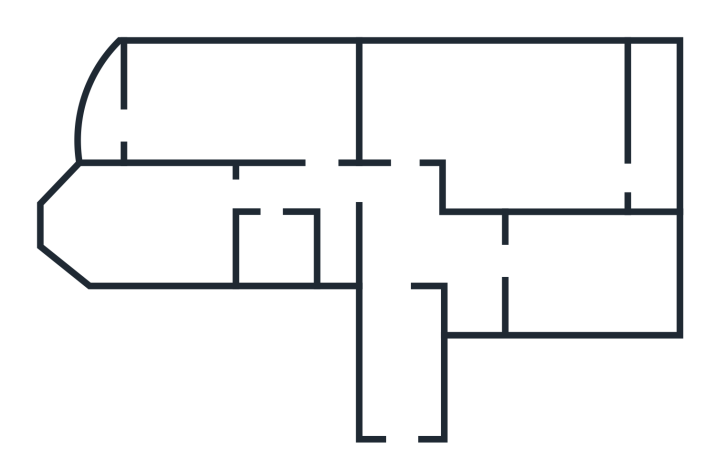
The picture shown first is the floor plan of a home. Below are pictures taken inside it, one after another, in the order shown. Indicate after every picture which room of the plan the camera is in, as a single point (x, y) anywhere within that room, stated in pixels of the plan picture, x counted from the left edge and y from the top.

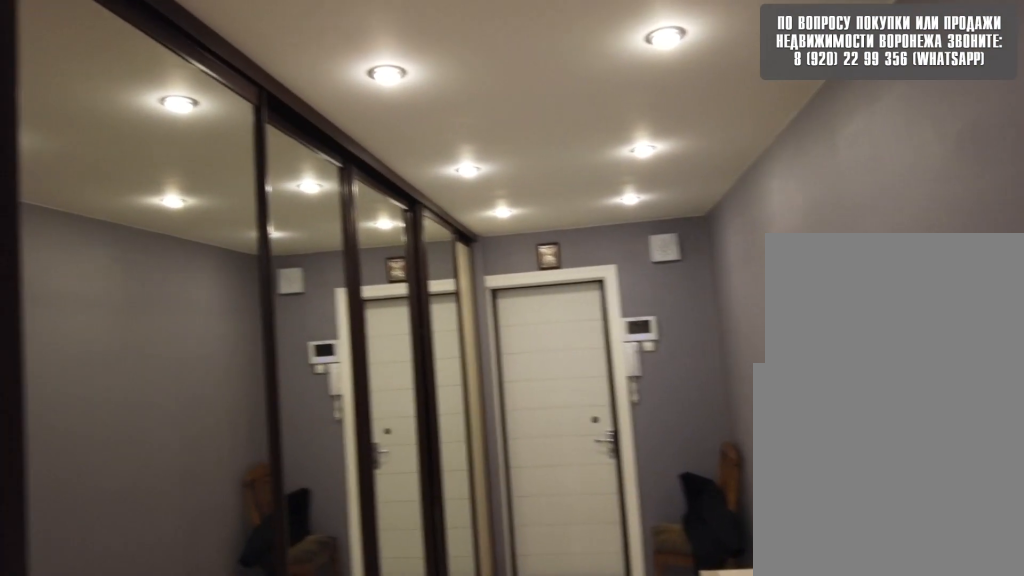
(406, 418)
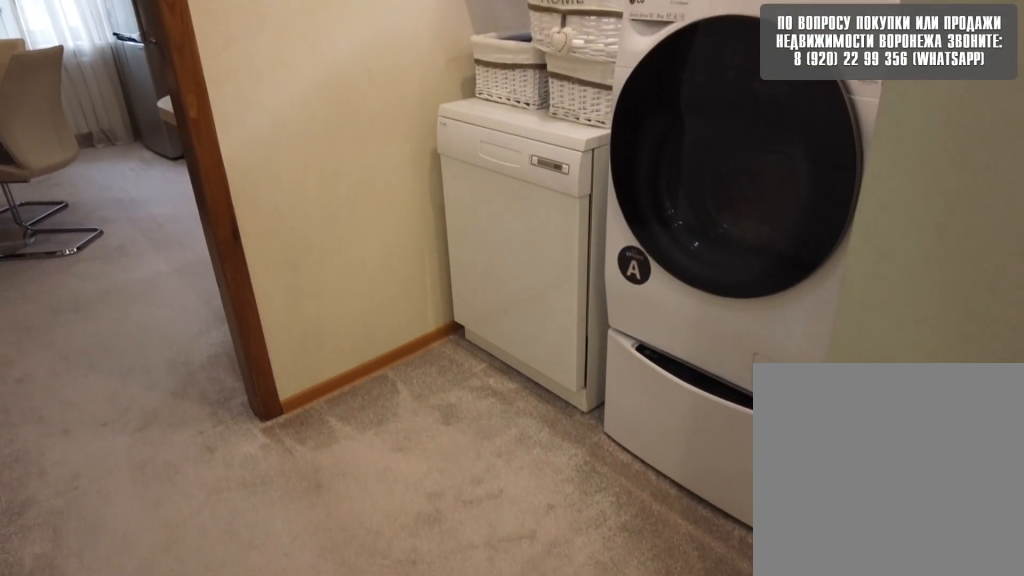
(481, 263)
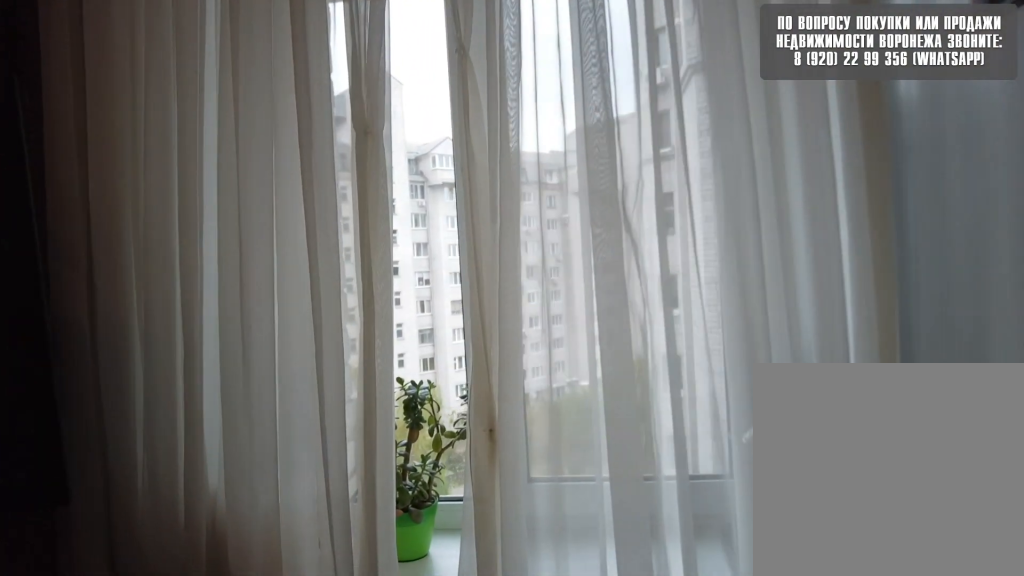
(563, 274)
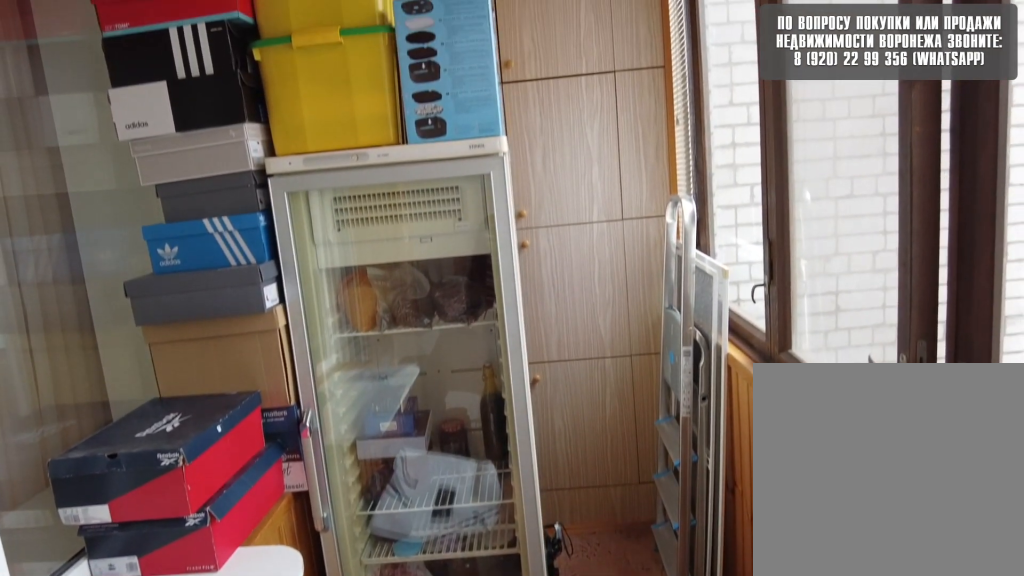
(668, 171)
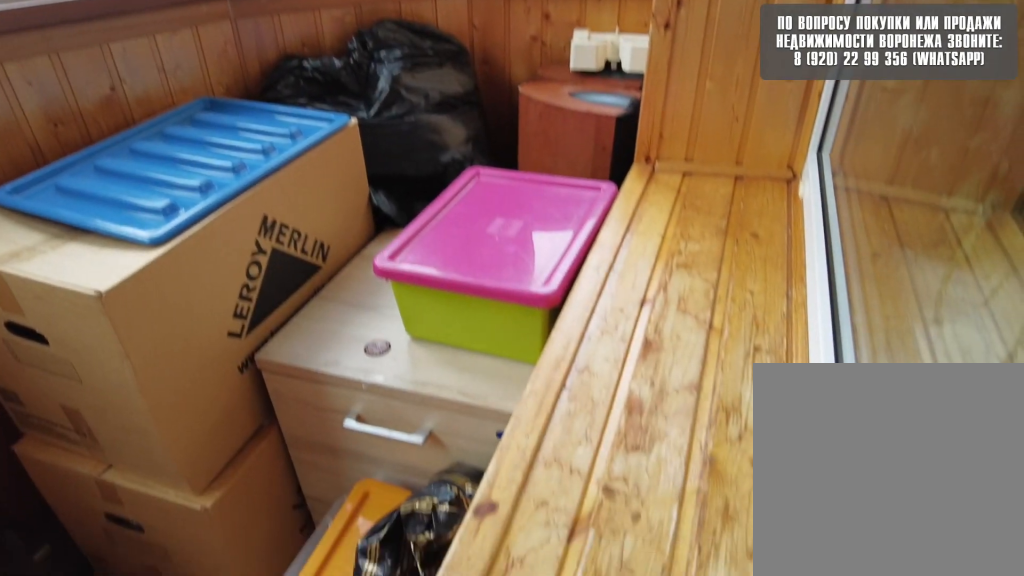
(109, 117)
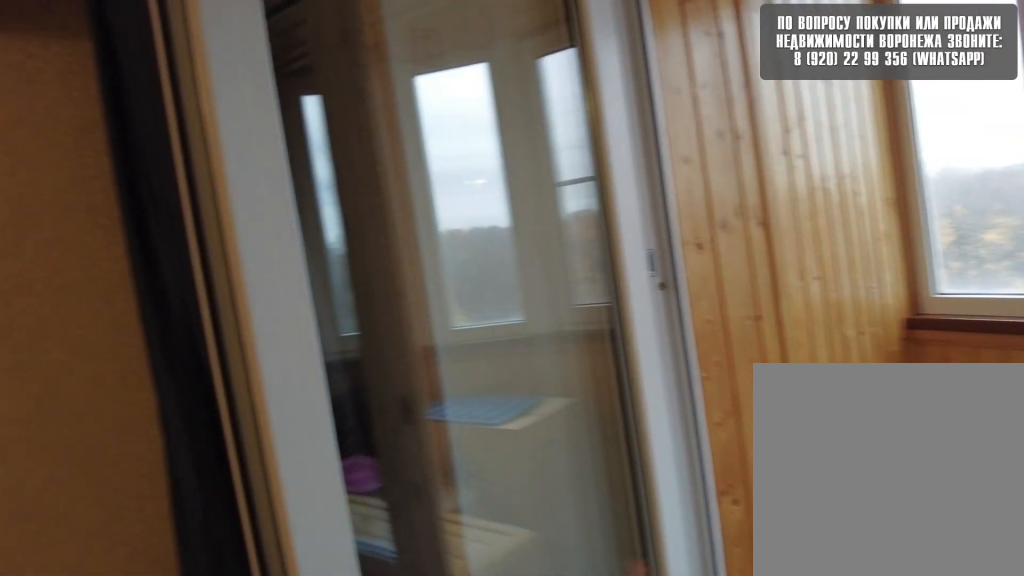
(163, 122)
